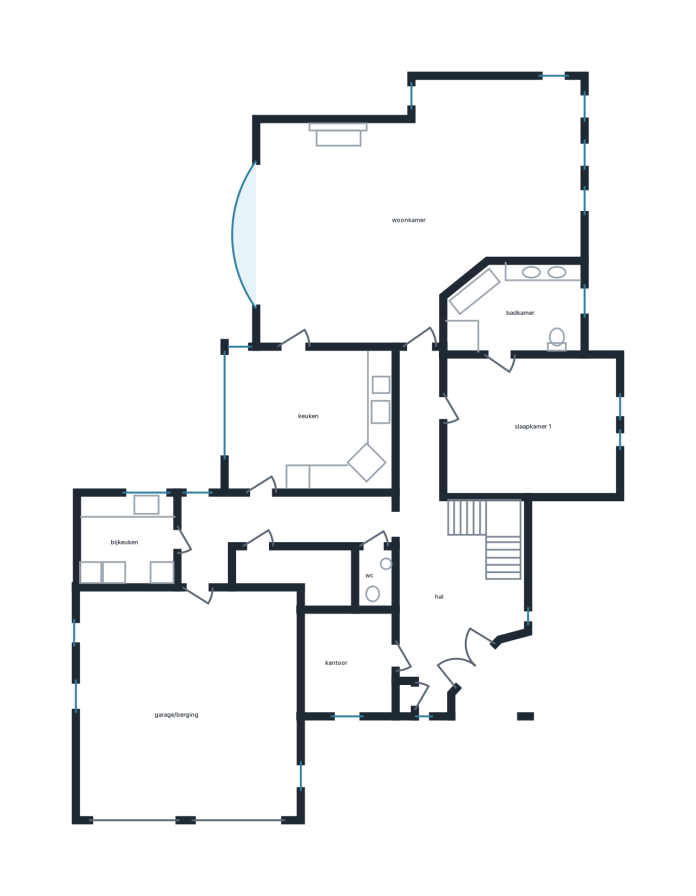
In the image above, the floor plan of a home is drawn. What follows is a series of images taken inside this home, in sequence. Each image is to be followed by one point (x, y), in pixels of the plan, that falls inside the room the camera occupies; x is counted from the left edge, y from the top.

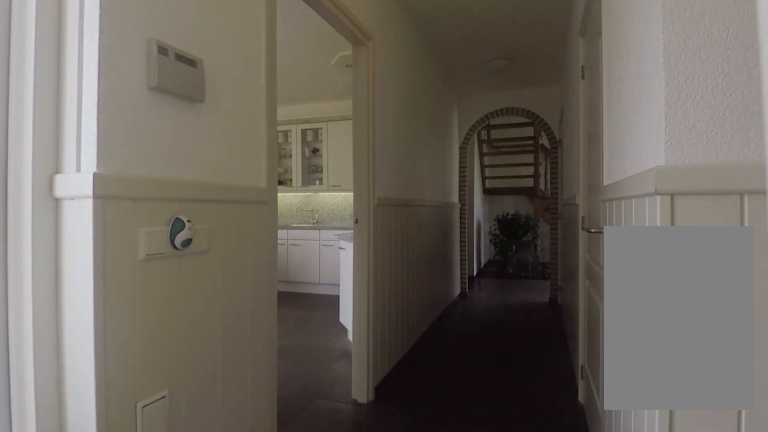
(270, 527)
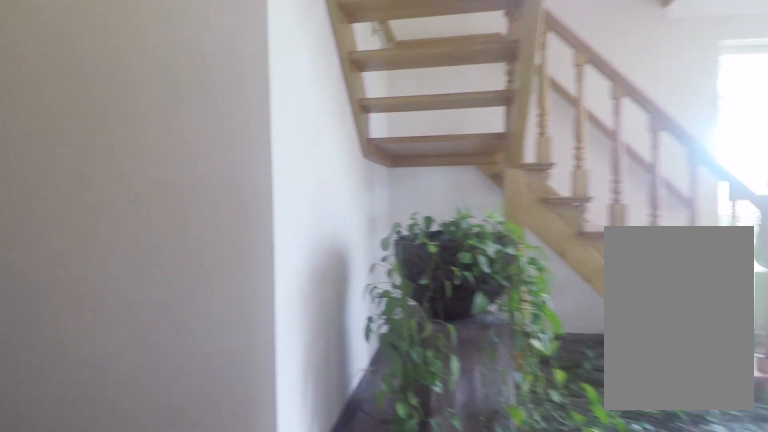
(439, 554)
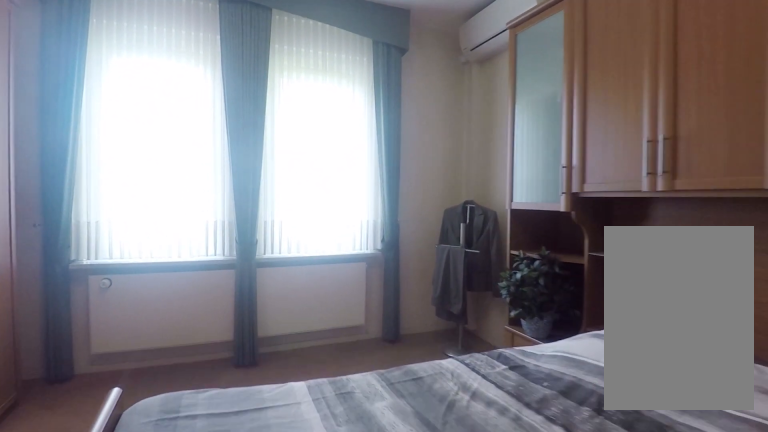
(529, 425)
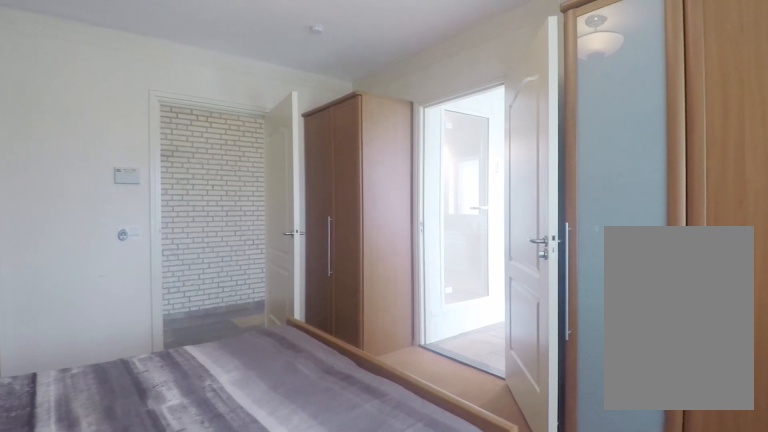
(529, 425)
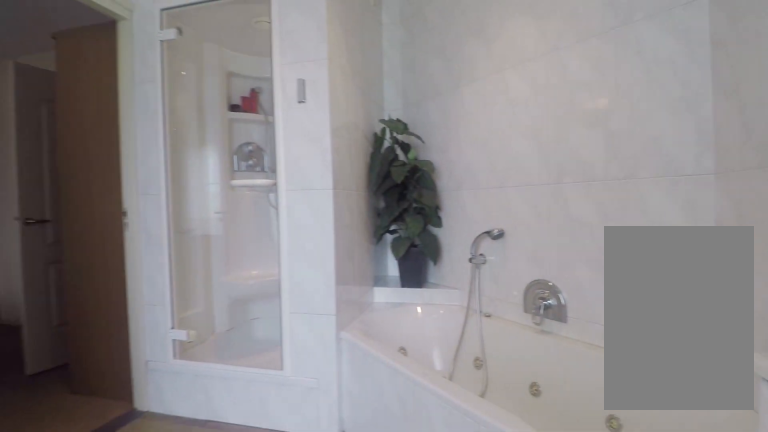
(516, 309)
